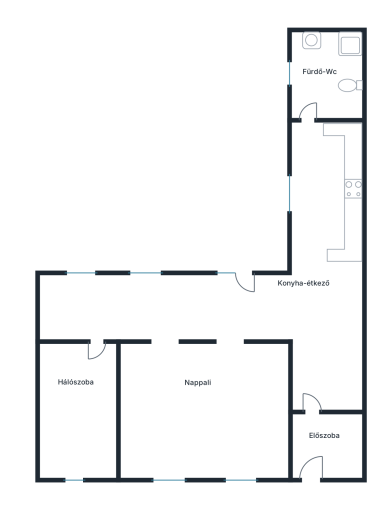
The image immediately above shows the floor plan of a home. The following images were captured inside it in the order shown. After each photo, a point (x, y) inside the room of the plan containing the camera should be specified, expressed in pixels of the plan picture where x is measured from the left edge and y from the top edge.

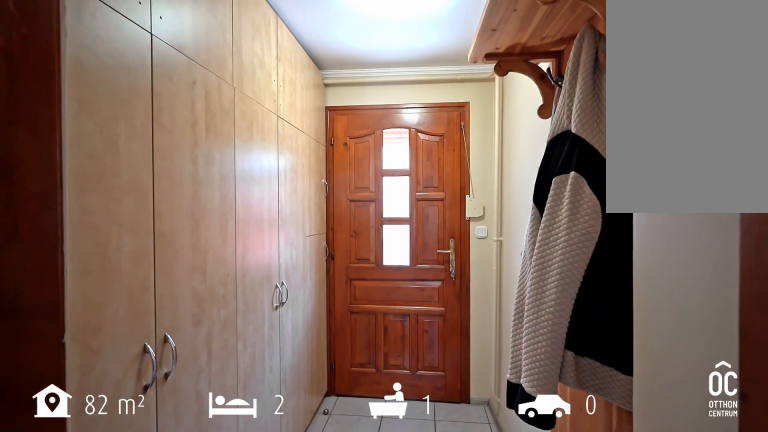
(325, 442)
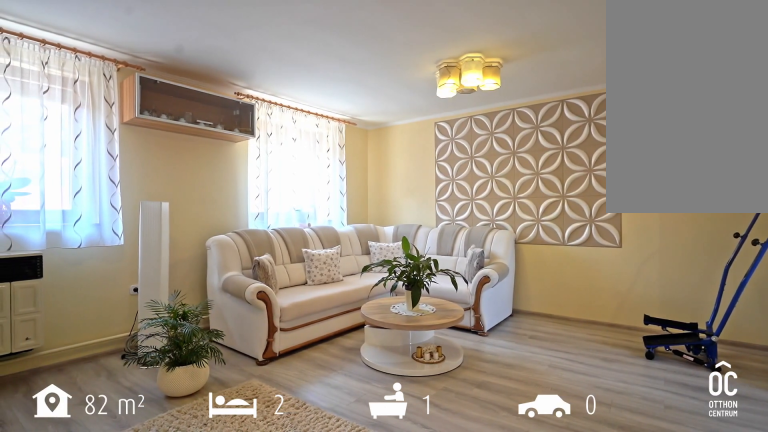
(199, 411)
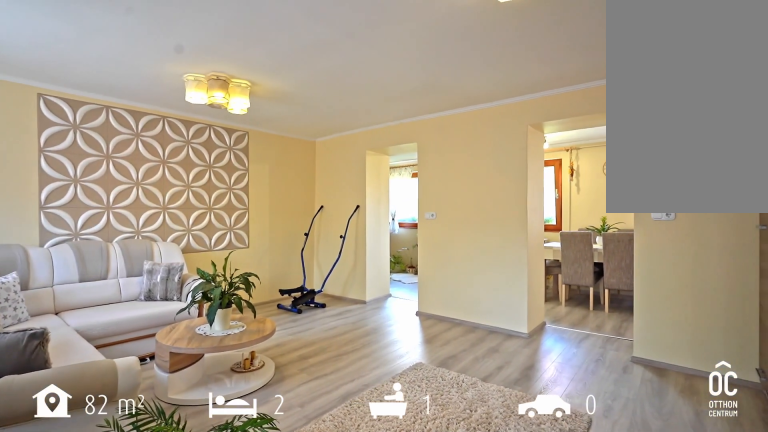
(199, 411)
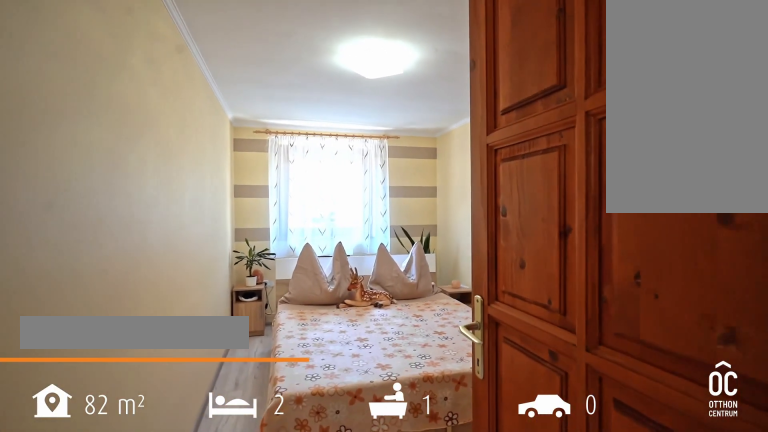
(79, 415)
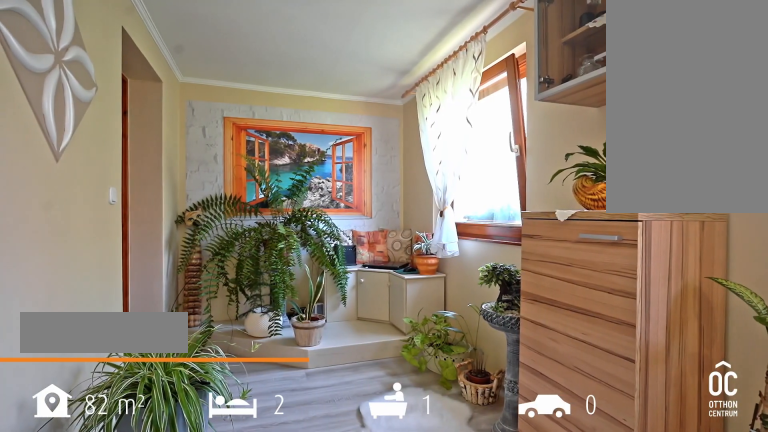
(165, 307)
